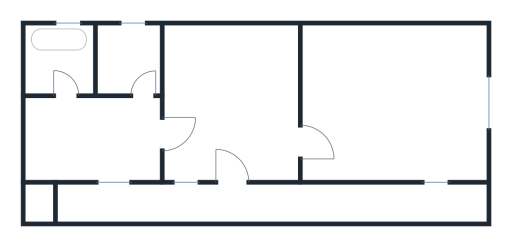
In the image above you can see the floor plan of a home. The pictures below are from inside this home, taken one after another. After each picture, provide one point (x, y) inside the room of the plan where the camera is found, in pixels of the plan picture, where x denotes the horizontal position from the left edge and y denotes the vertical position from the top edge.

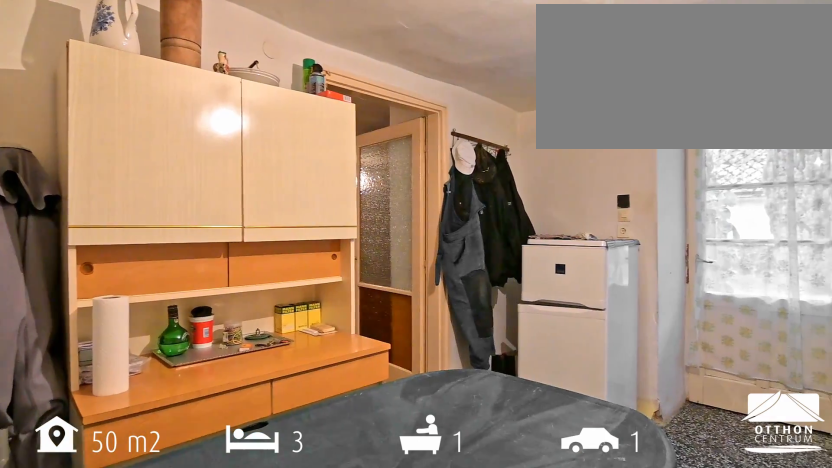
(230, 99)
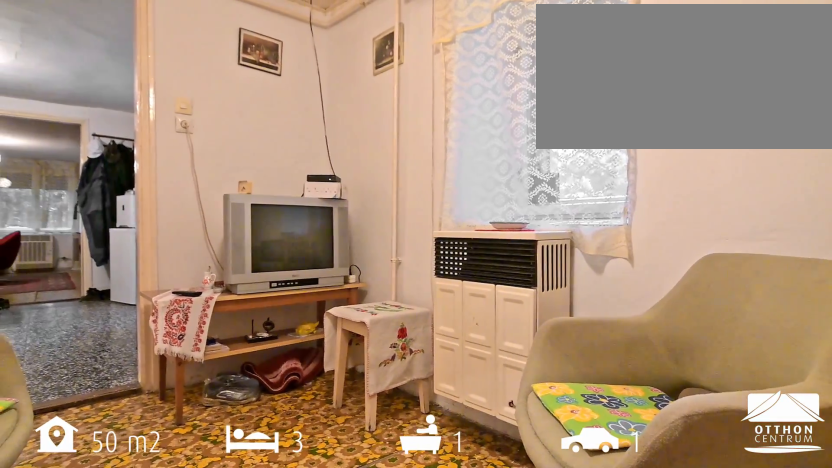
(83, 139)
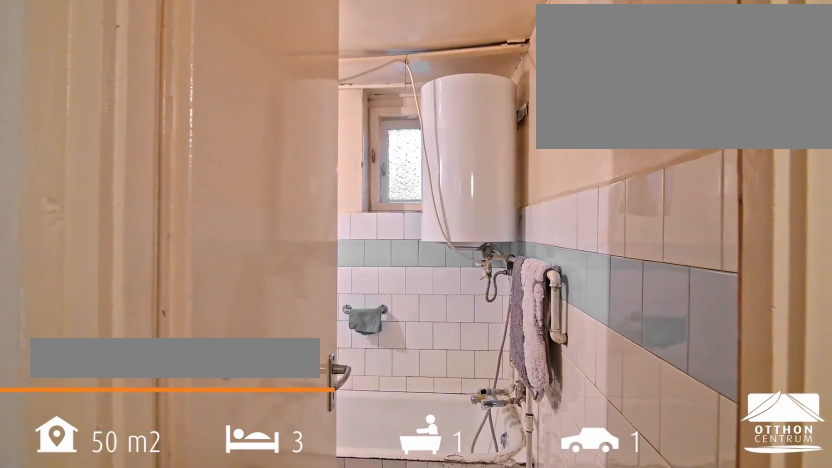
(62, 65)
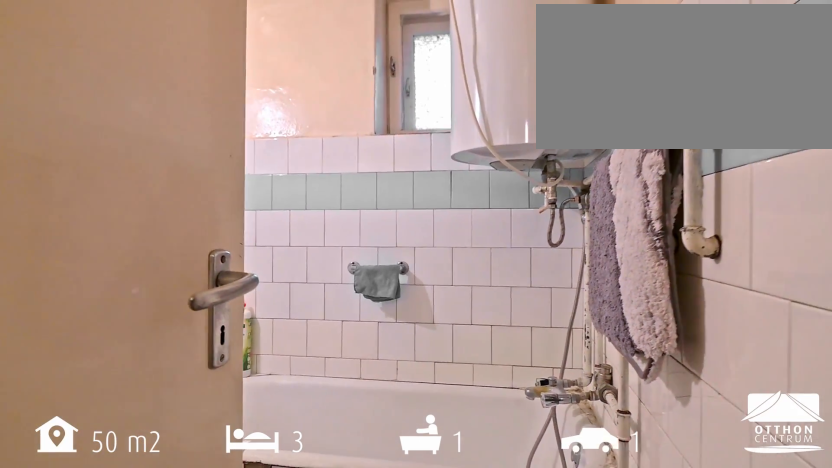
(62, 65)
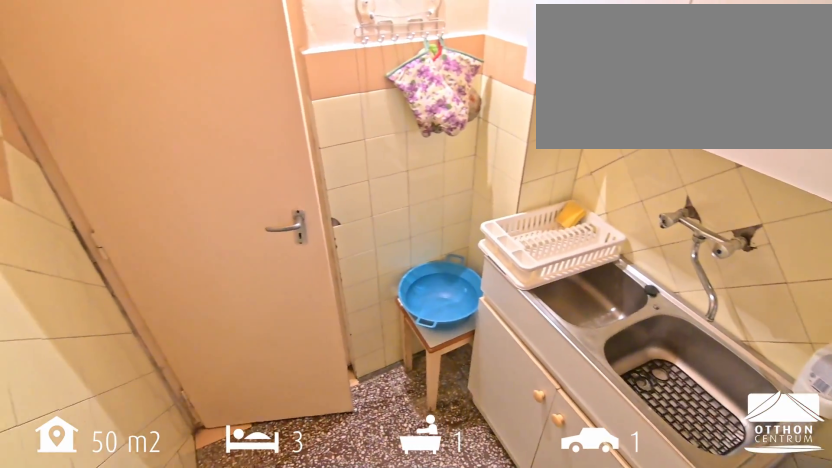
(127, 56)
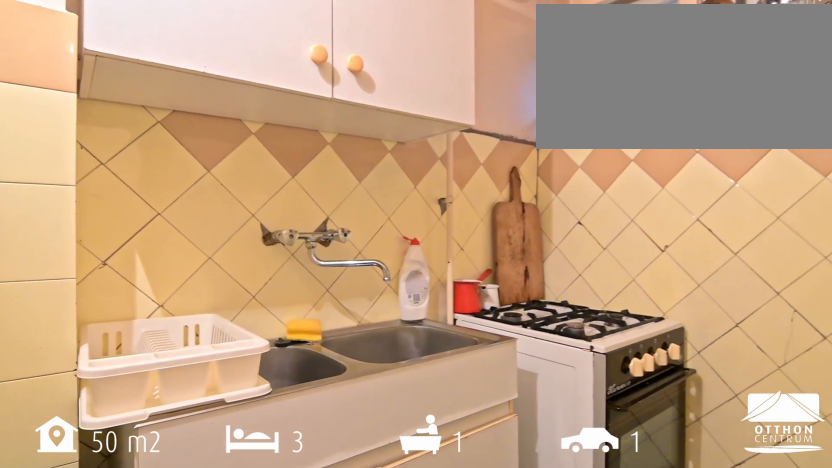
(127, 56)
